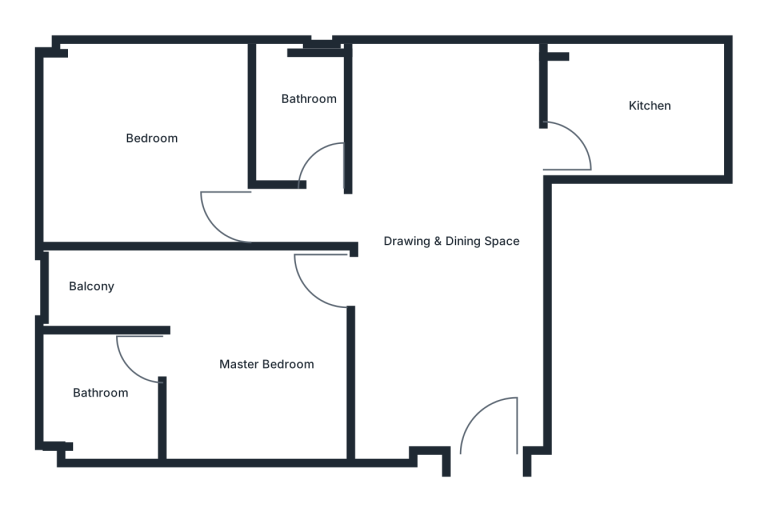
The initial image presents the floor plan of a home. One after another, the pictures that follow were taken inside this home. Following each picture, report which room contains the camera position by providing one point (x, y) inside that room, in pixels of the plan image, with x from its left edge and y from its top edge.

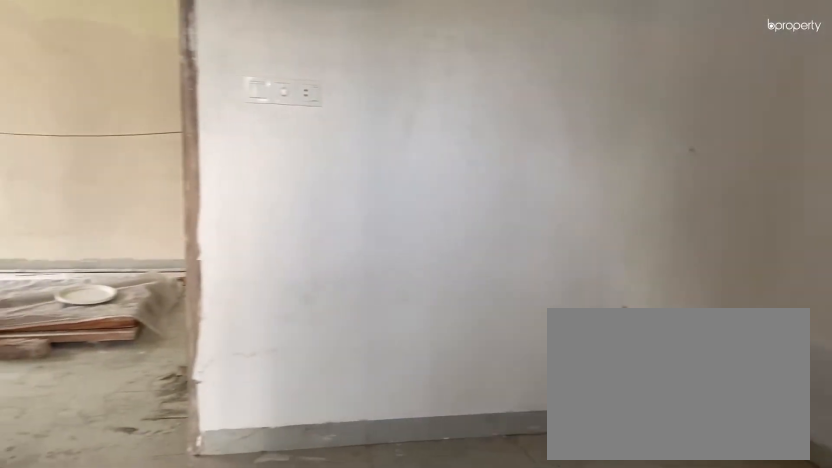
(244, 373)
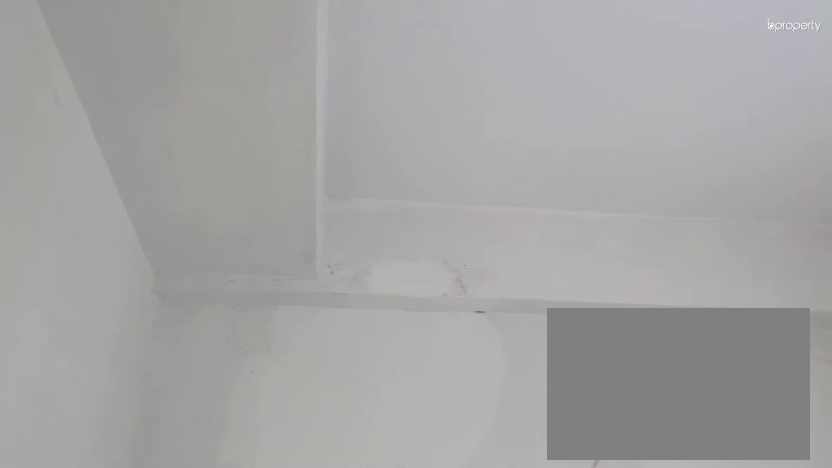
(244, 373)
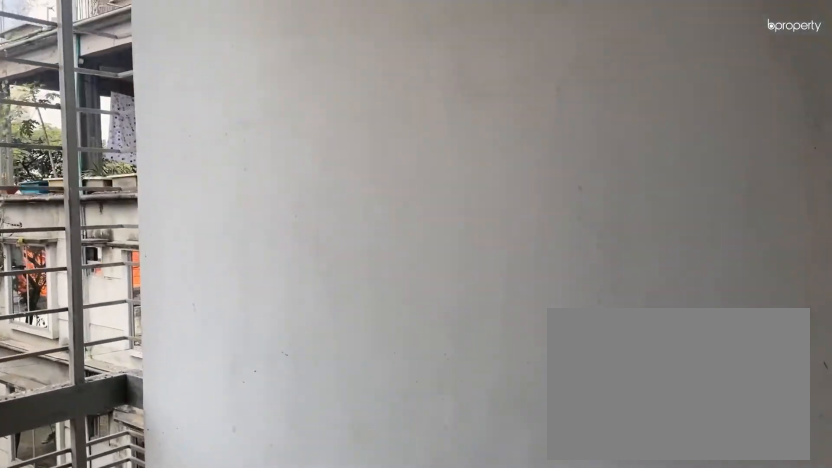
(86, 284)
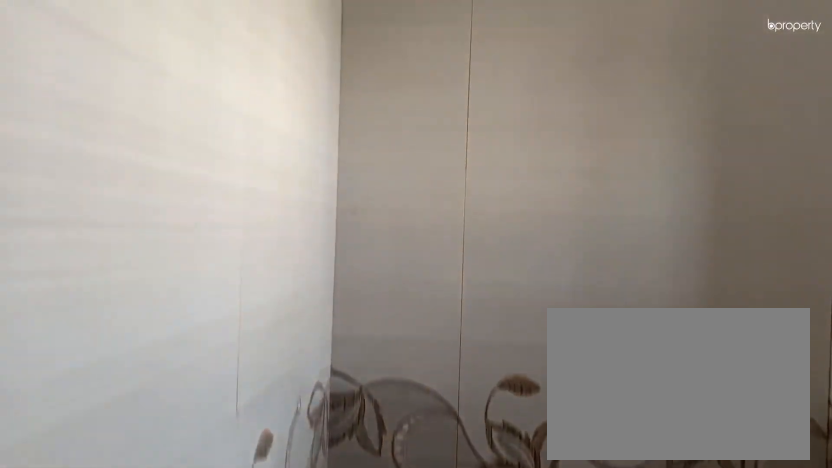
(103, 394)
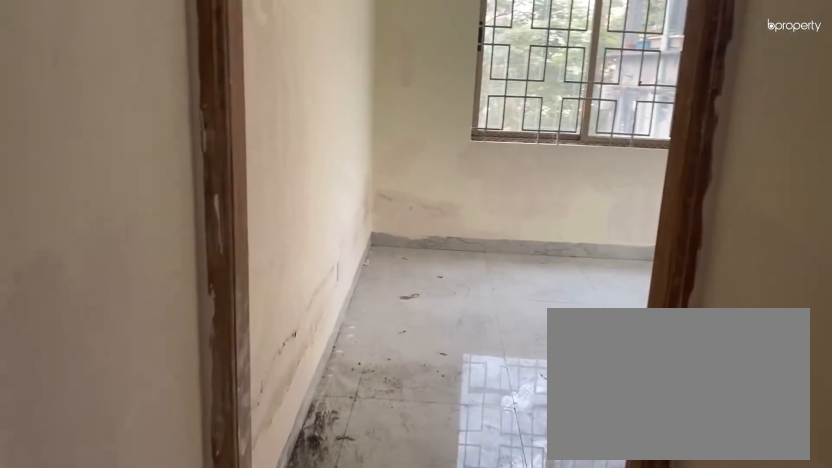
(304, 215)
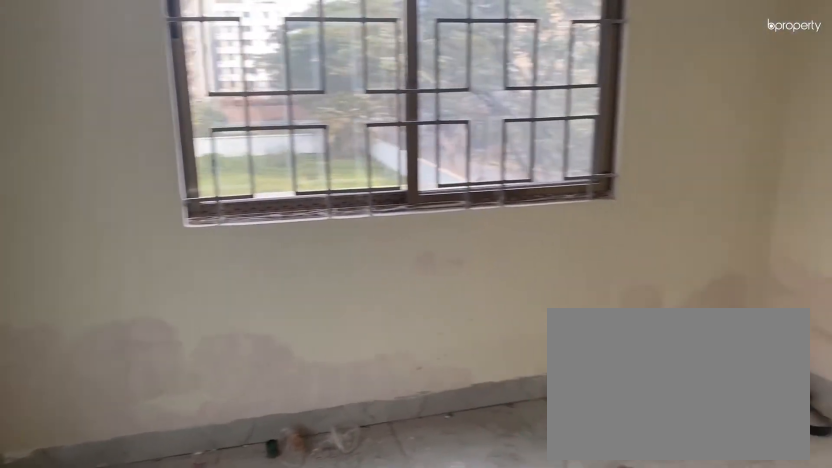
(144, 126)
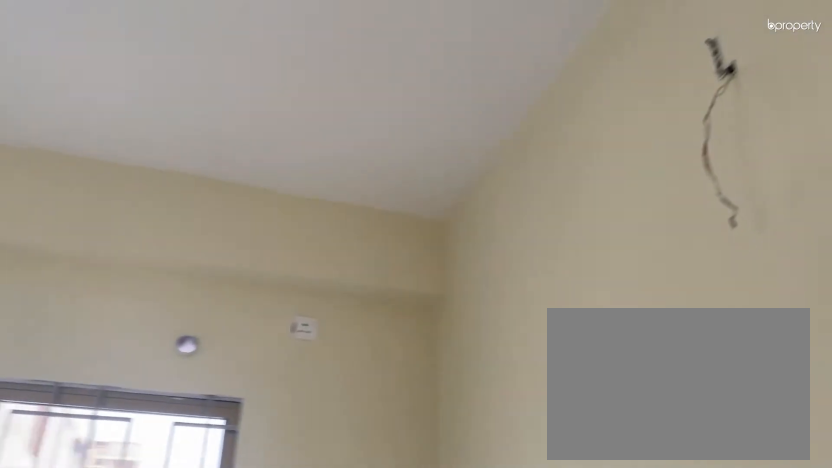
(144, 126)
